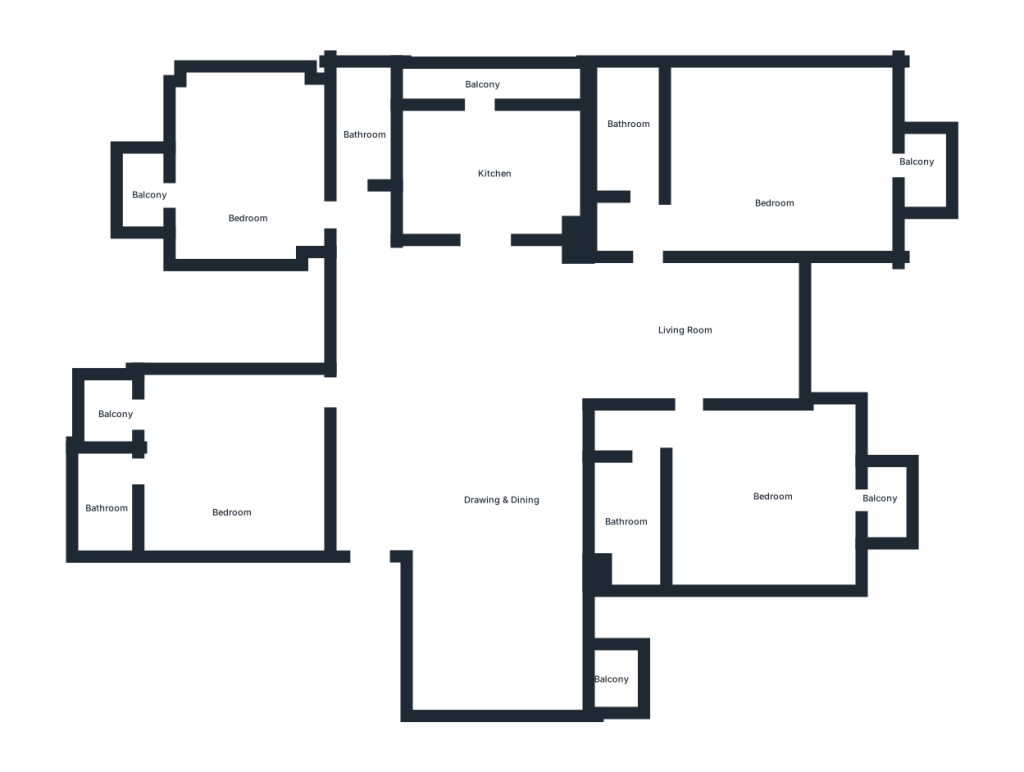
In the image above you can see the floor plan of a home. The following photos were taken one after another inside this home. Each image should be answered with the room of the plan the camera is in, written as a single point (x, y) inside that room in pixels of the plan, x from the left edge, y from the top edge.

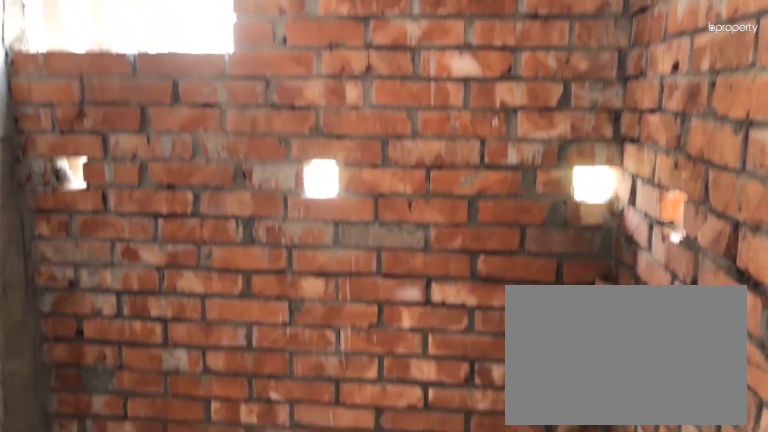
(104, 501)
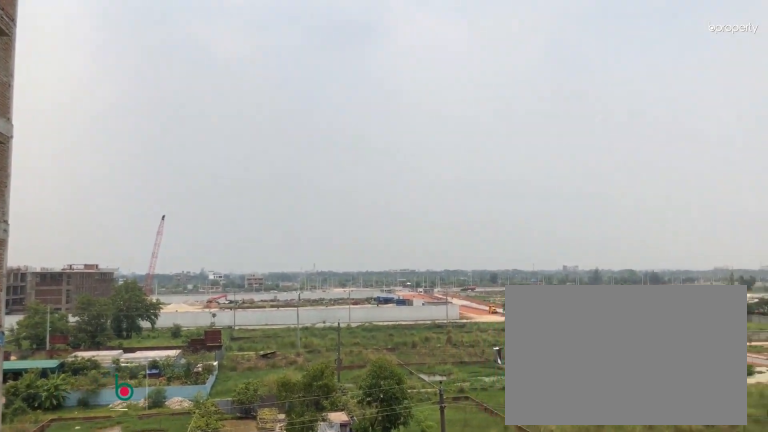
(104, 410)
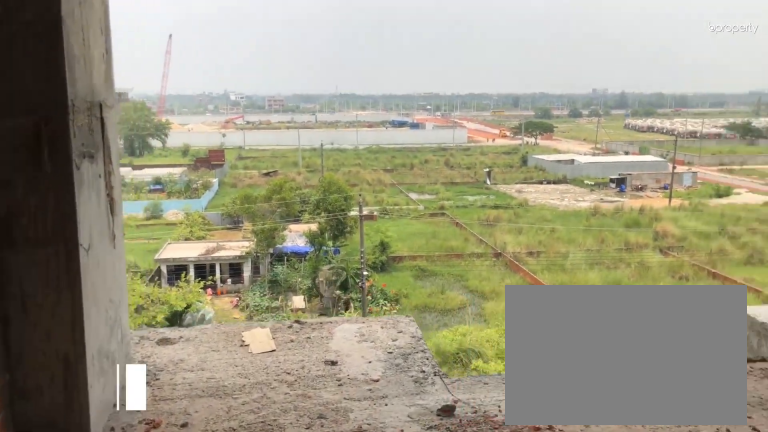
(256, 180)
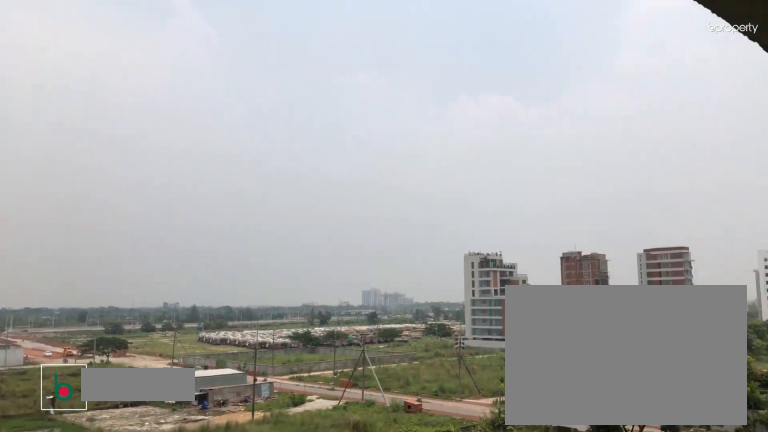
(146, 193)
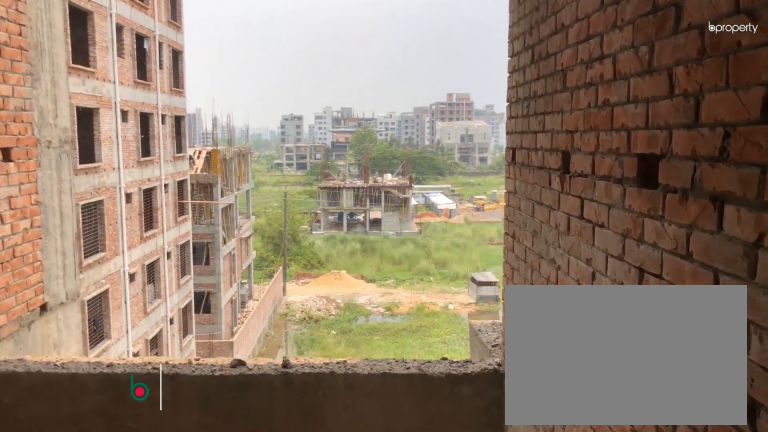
(708, 330)
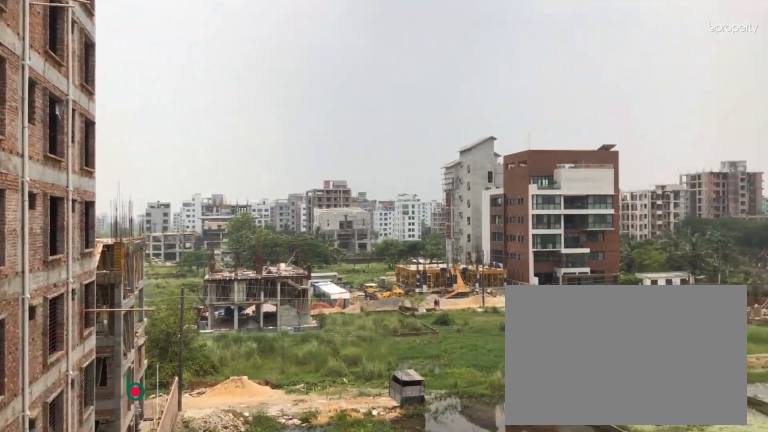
(925, 163)
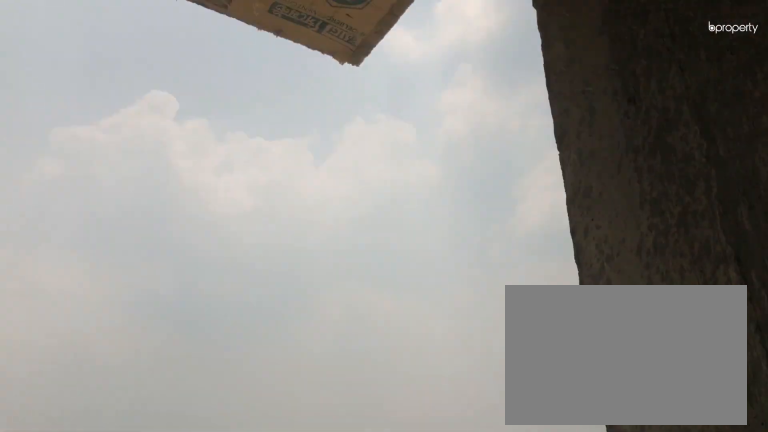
(918, 163)
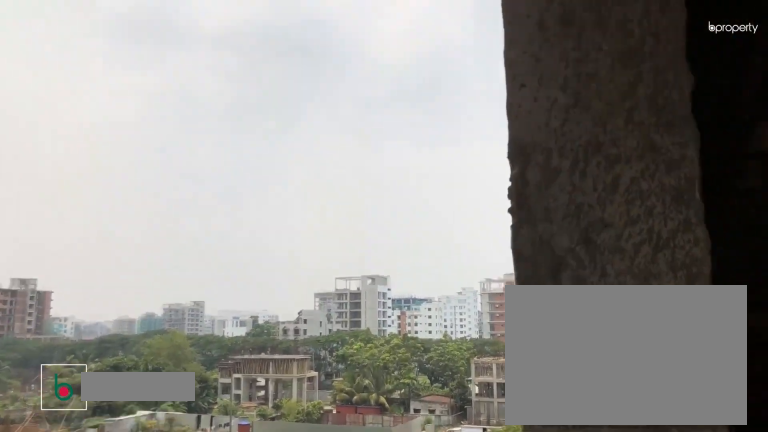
(882, 503)
